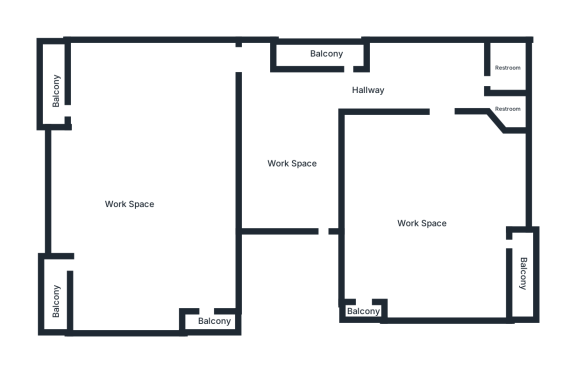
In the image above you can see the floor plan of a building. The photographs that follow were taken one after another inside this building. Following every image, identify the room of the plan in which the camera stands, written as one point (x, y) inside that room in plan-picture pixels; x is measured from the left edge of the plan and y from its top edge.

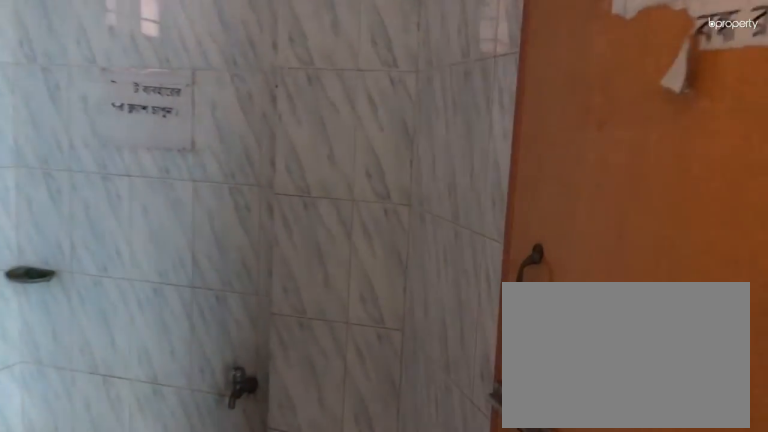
(510, 111)
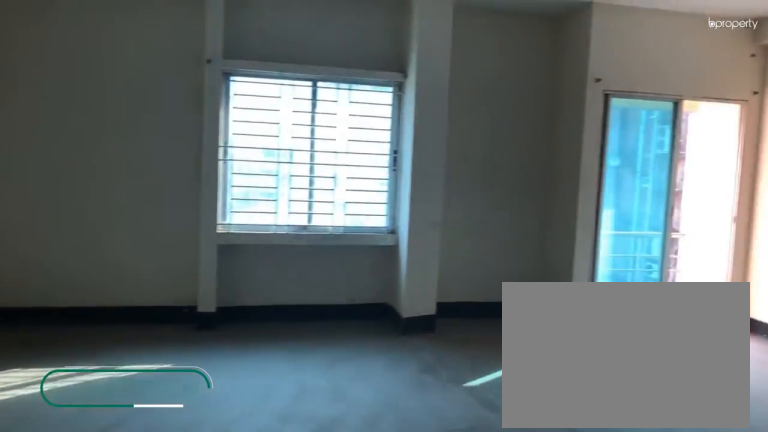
(422, 218)
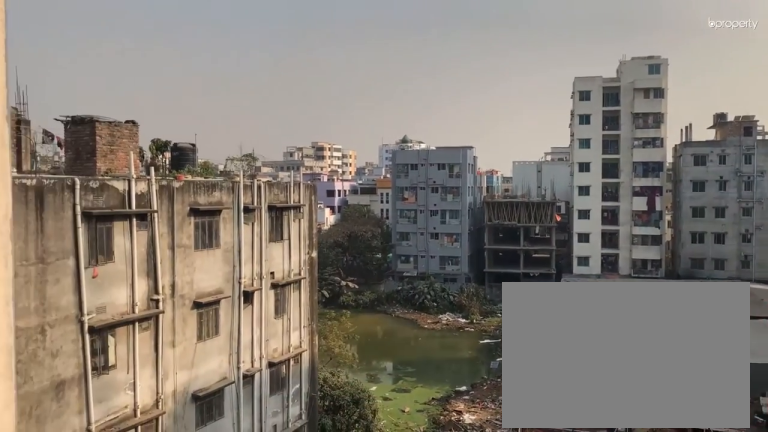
(524, 275)
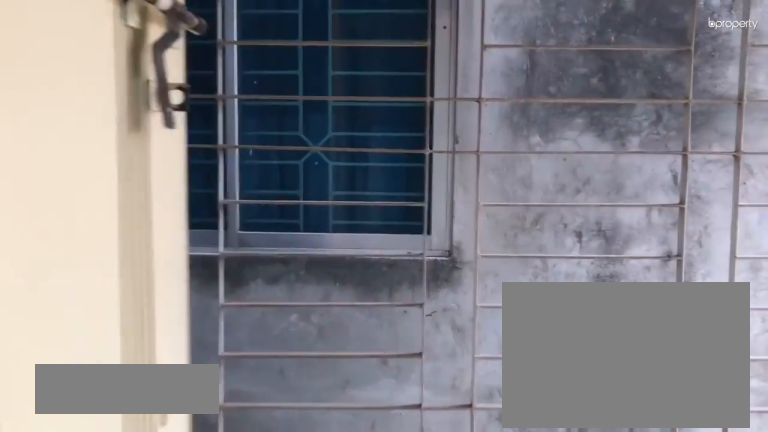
(364, 306)
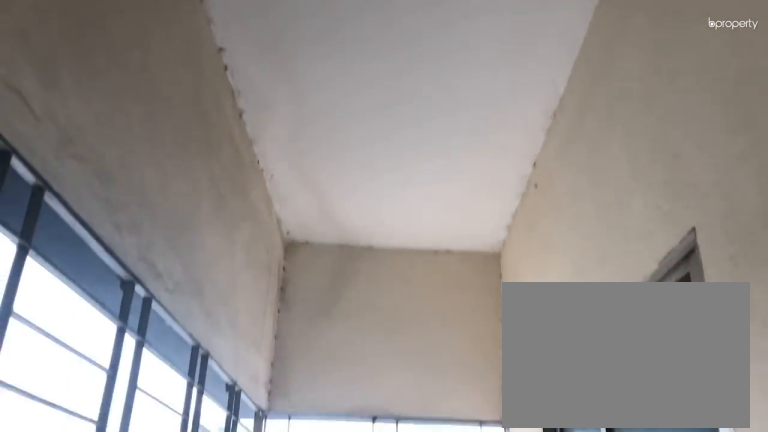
(364, 306)
